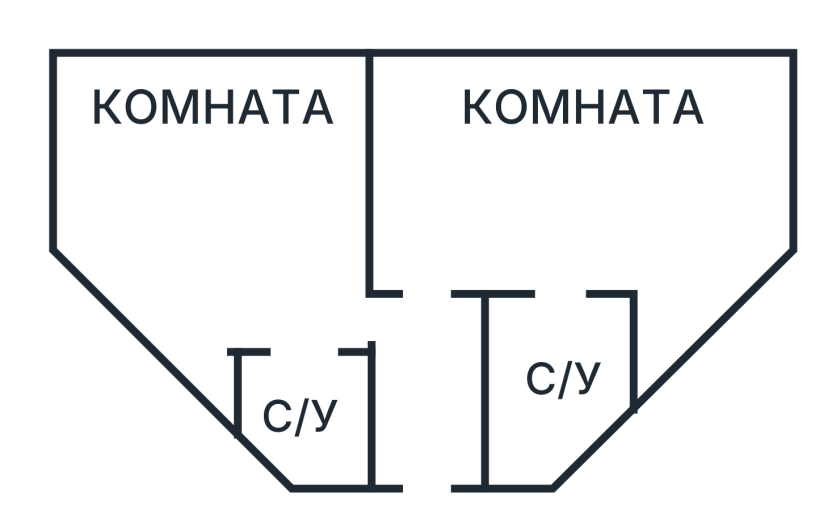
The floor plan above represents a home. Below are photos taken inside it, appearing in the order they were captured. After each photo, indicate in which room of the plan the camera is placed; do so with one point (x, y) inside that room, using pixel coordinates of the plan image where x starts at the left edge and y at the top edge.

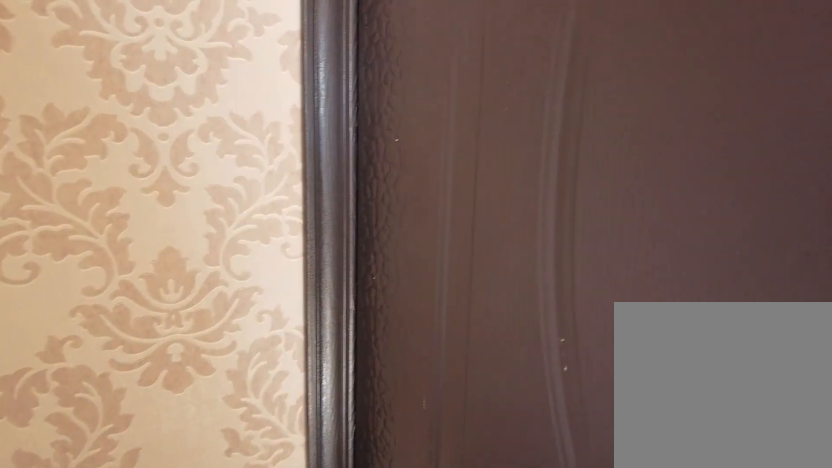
(348, 320)
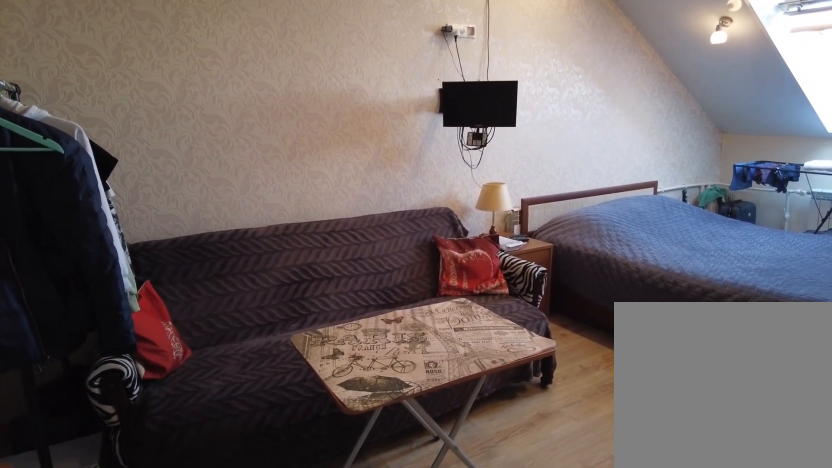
(467, 252)
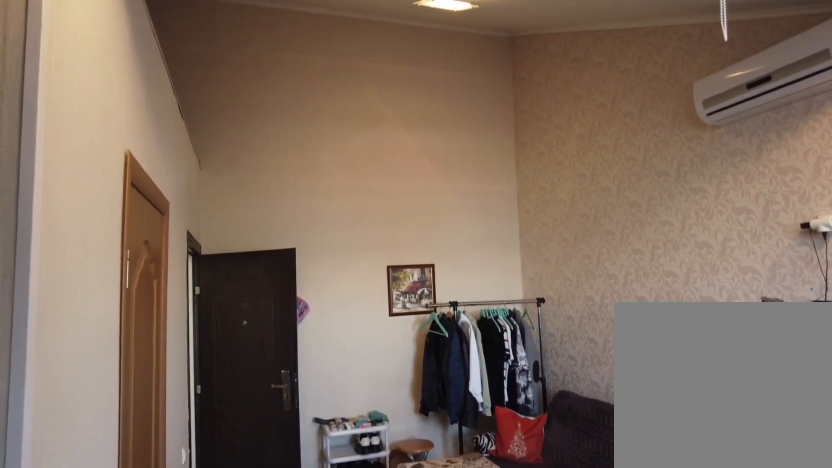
(467, 252)
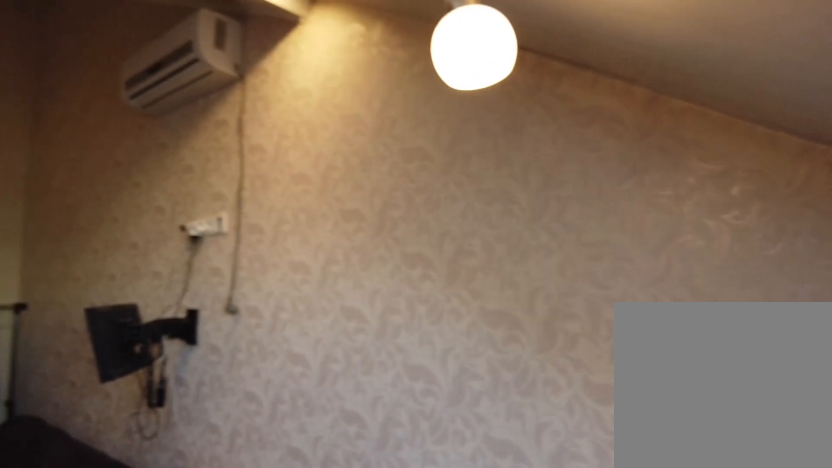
(751, 218)
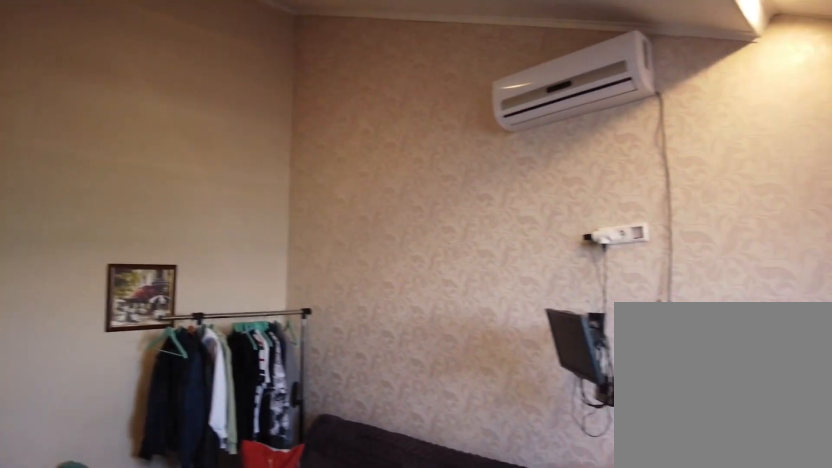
(566, 262)
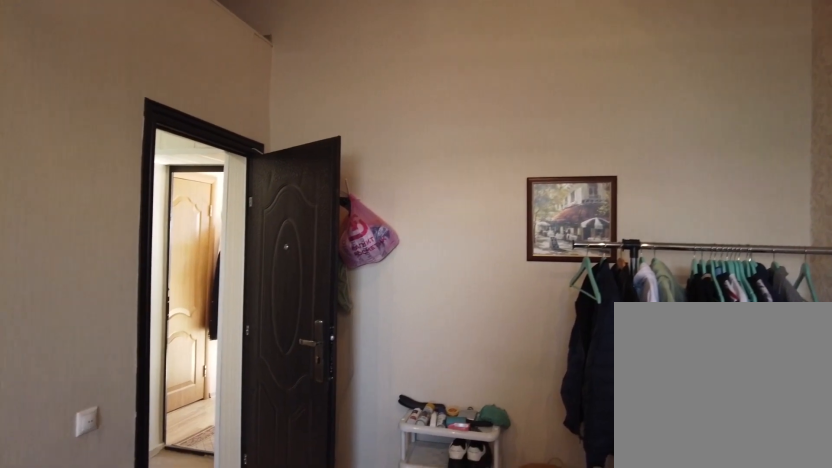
(566, 262)
